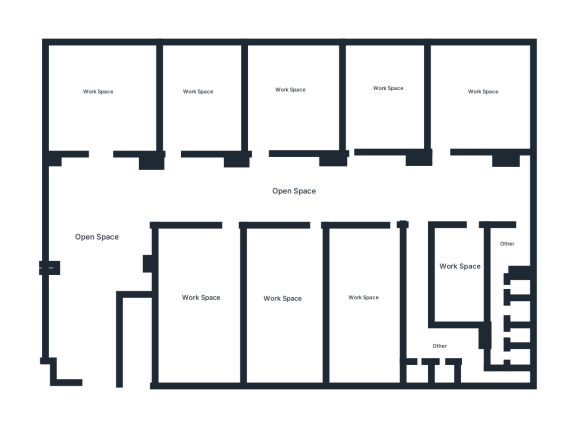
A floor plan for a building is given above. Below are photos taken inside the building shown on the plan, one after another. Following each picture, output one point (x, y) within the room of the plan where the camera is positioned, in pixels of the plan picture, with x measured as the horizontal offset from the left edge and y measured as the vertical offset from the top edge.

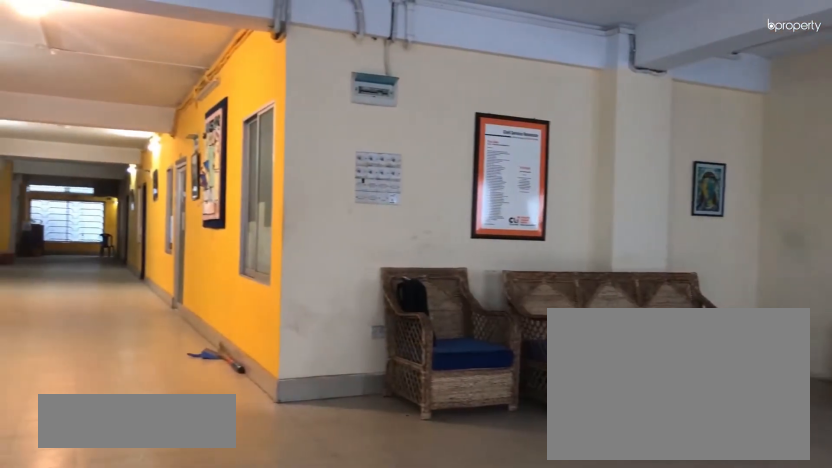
(100, 205)
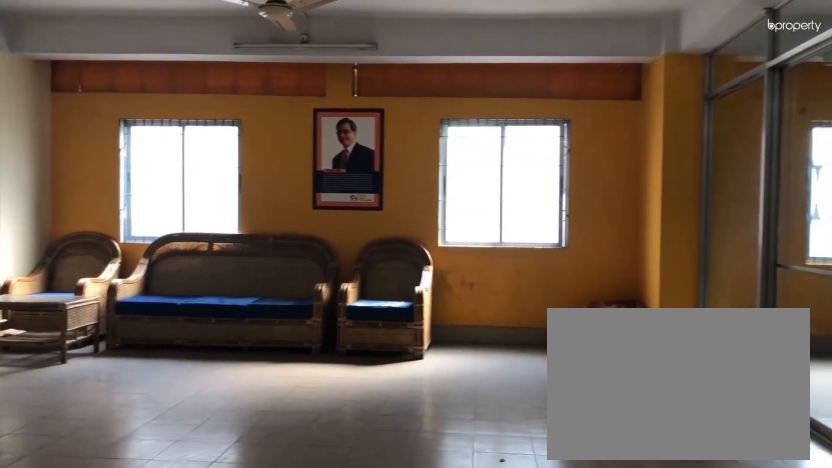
(100, 205)
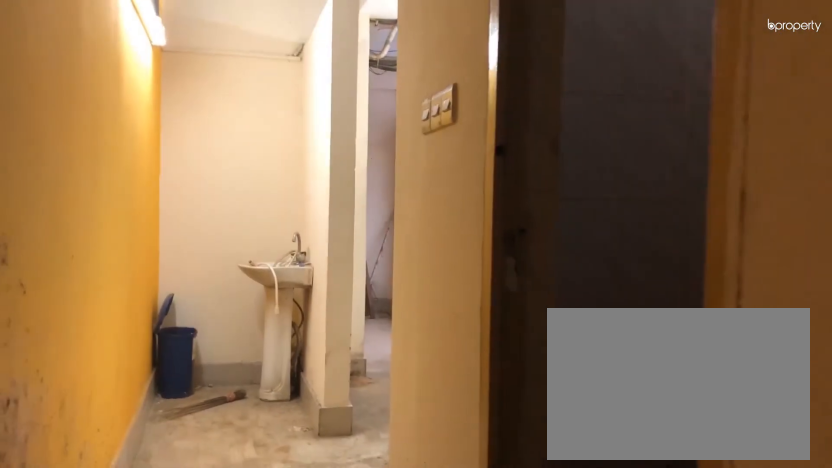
(498, 319)
